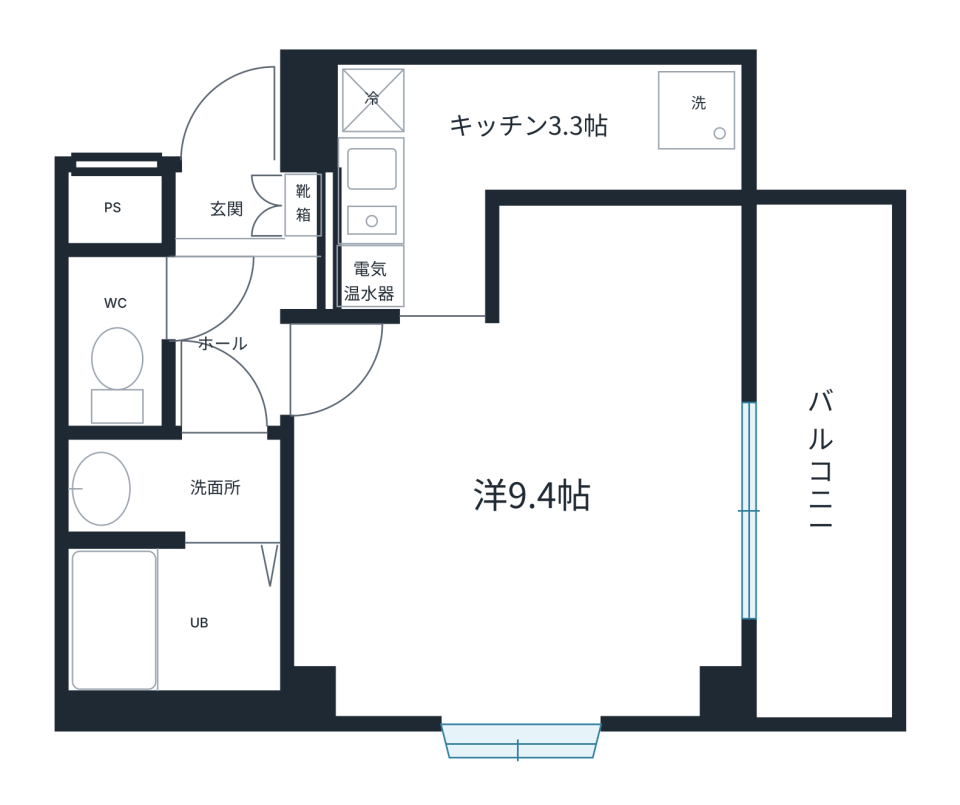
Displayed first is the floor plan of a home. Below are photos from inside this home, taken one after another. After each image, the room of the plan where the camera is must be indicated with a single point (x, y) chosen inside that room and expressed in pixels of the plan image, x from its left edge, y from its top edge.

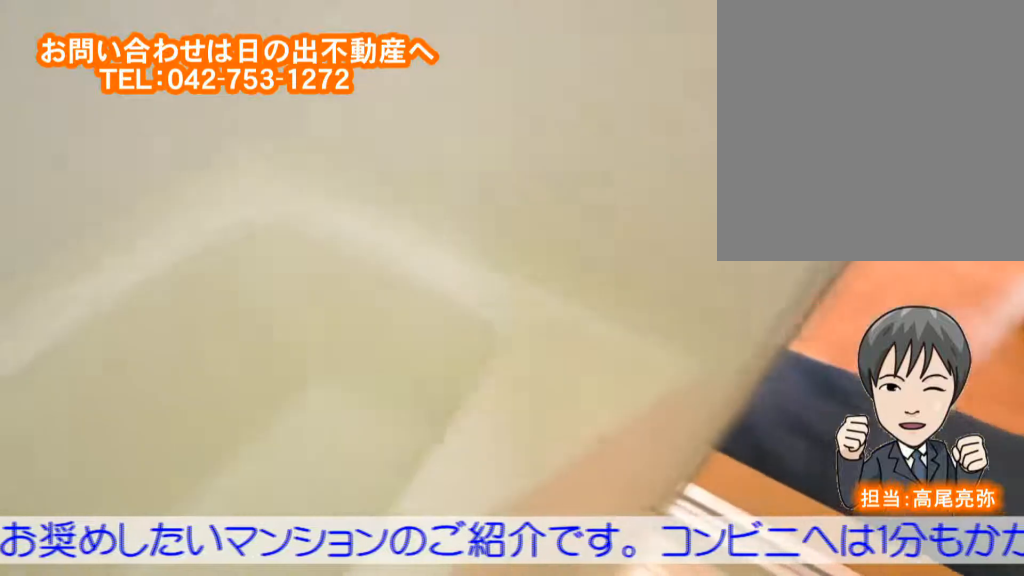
(159, 612)
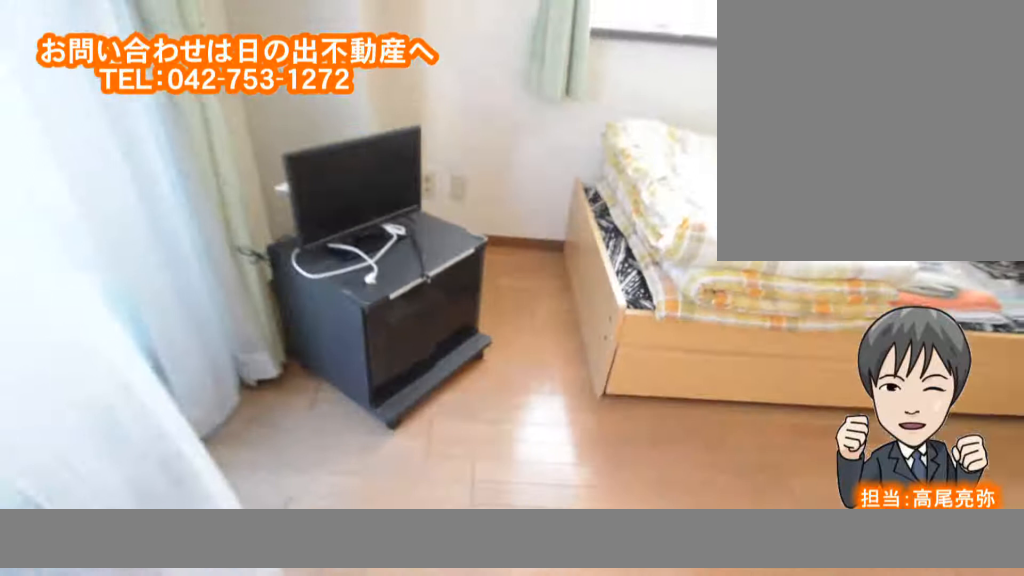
(544, 550)
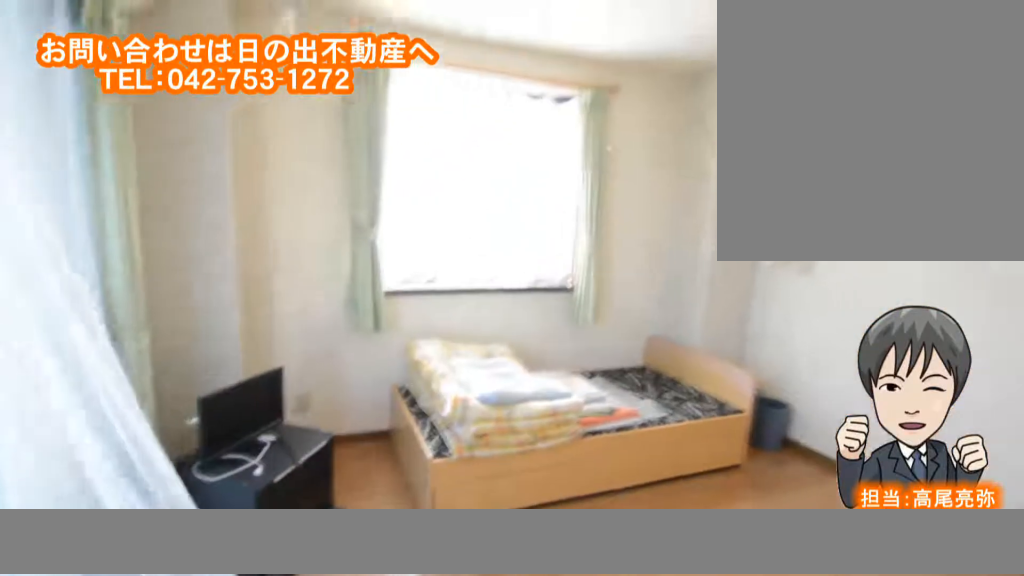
(543, 550)
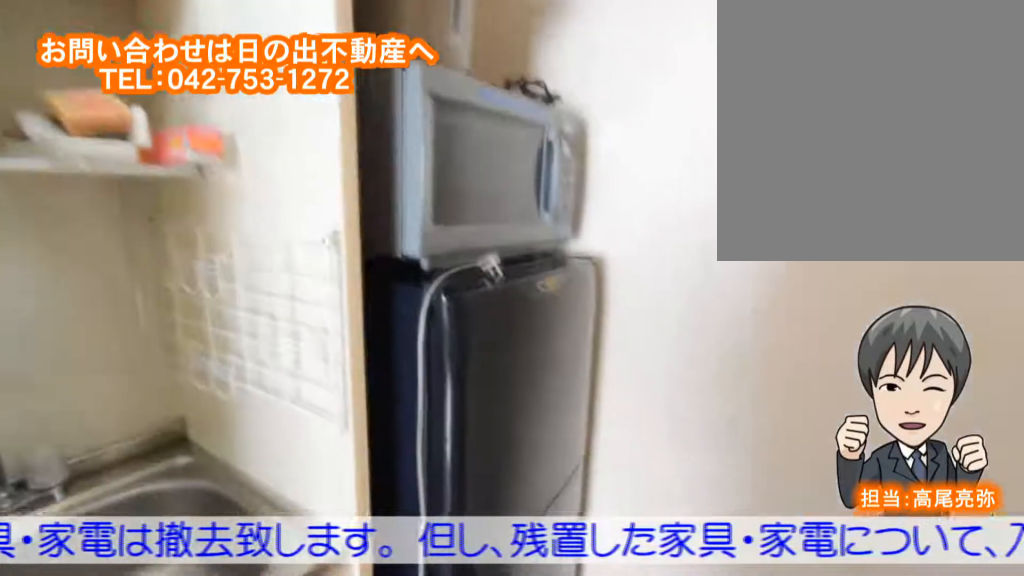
(480, 141)
